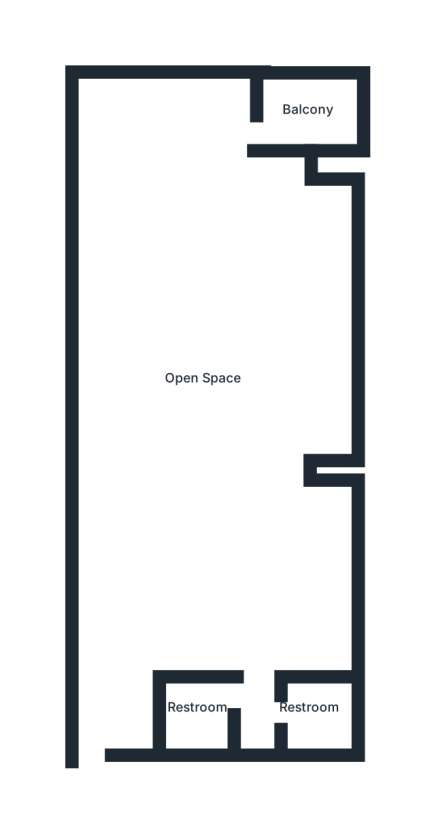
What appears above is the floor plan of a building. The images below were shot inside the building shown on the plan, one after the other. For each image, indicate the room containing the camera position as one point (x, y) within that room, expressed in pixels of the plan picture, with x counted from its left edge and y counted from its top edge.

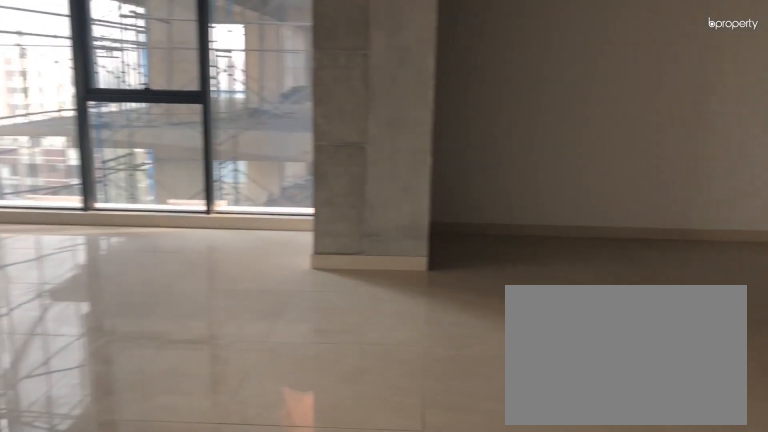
(212, 409)
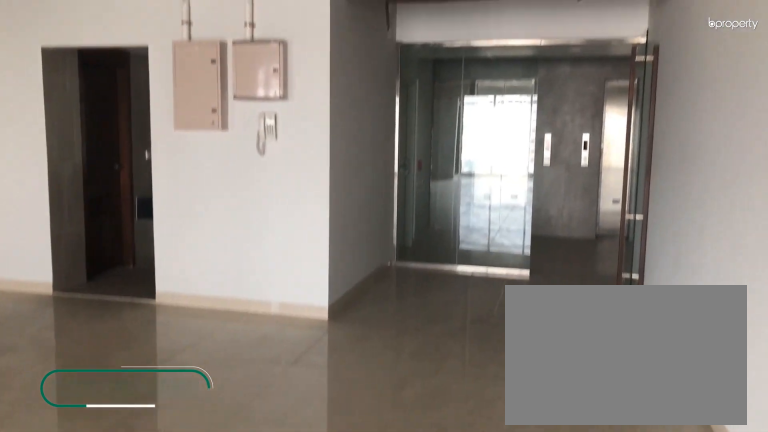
(212, 409)
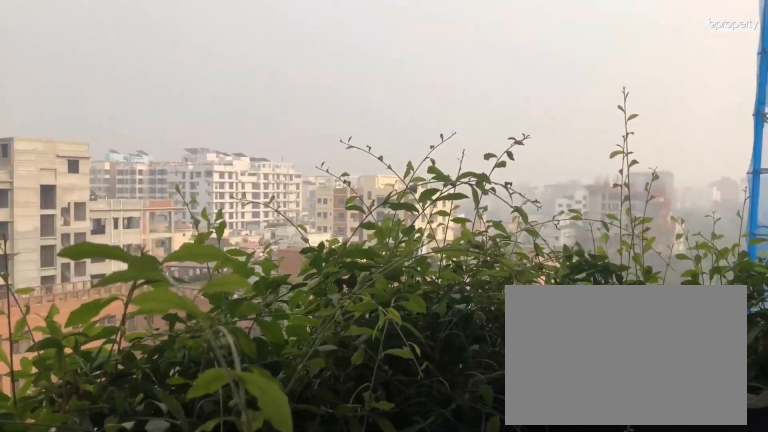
(313, 111)
